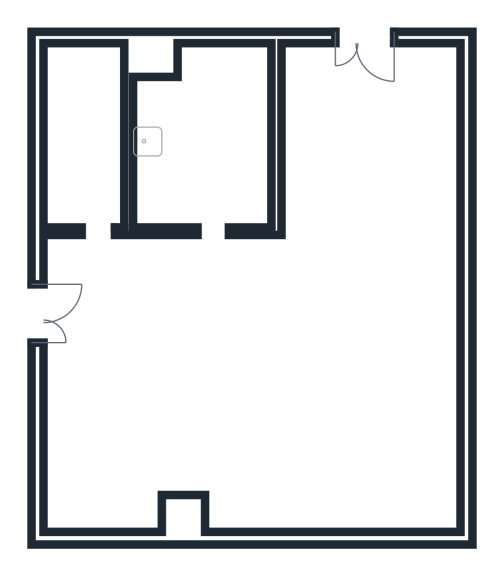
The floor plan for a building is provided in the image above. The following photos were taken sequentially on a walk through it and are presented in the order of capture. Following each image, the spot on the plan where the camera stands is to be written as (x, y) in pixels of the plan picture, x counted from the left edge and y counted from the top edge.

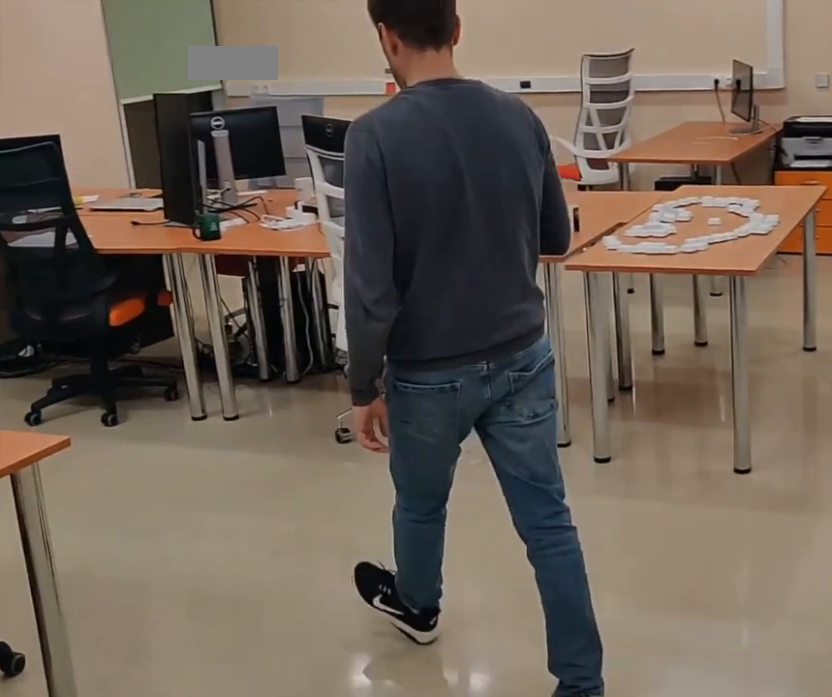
(272, 335)
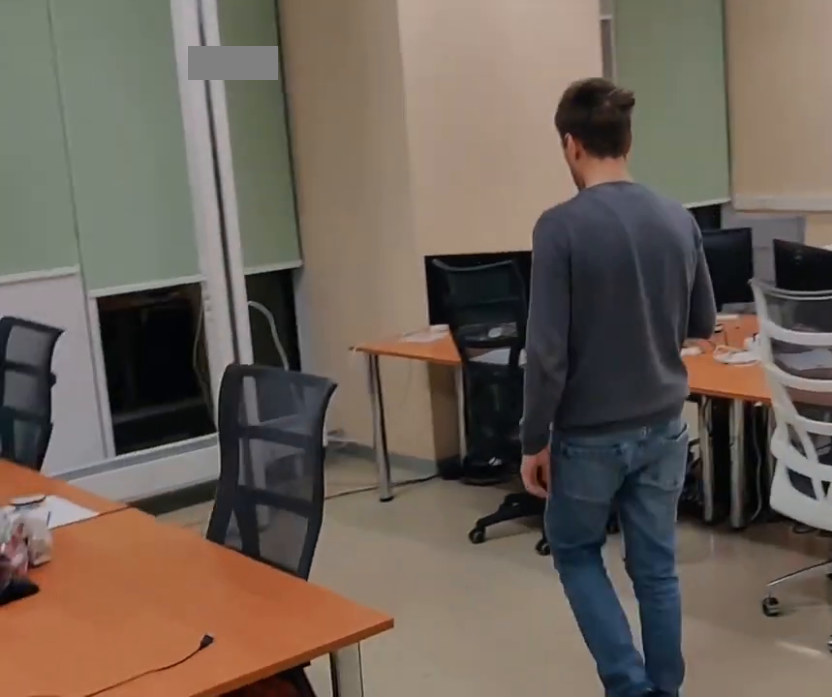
(239, 396)
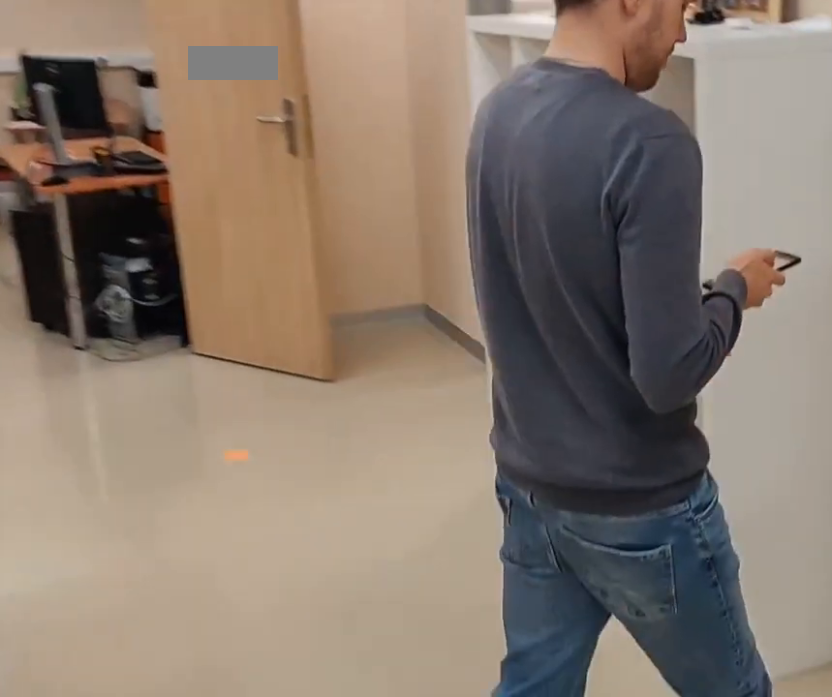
(229, 282)
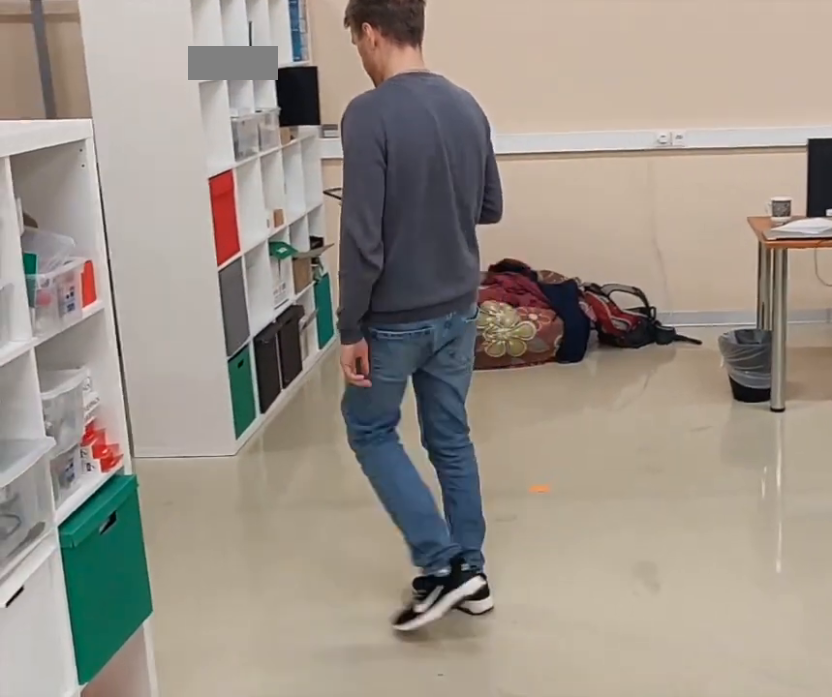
(361, 225)
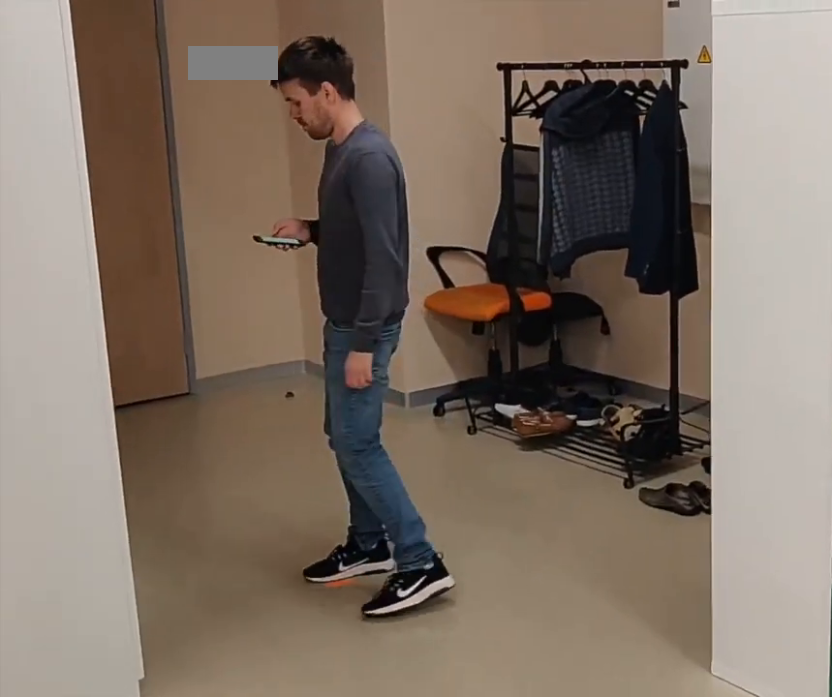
(392, 133)
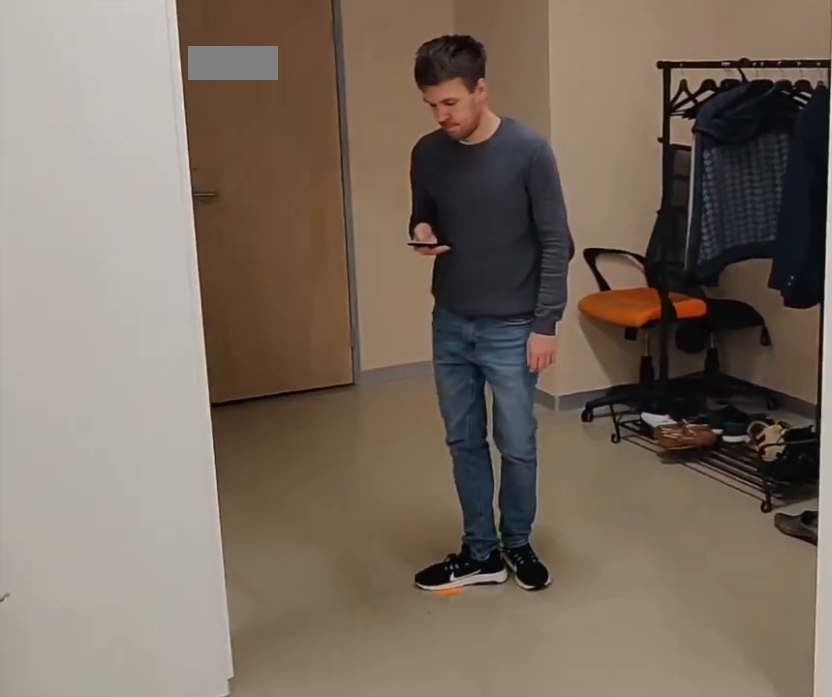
(391, 133)
